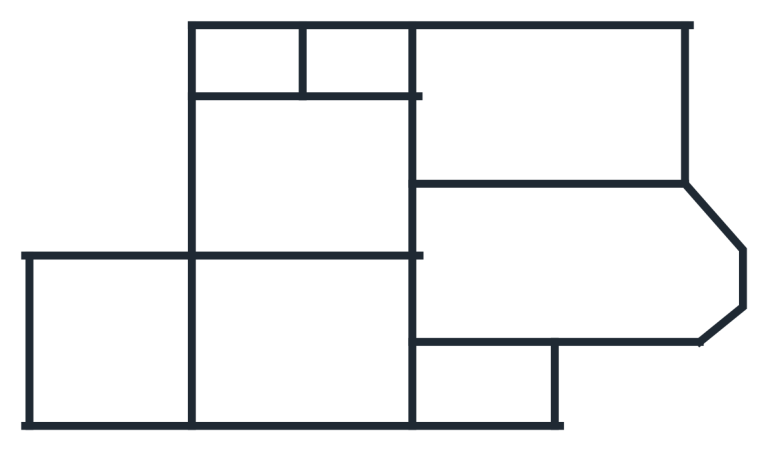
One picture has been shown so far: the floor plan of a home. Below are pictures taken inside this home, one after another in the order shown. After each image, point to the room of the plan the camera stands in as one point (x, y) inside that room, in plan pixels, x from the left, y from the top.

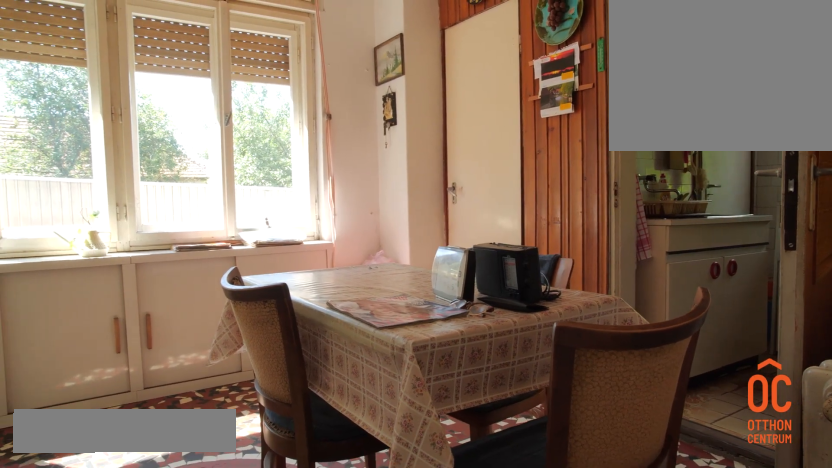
(304, 353)
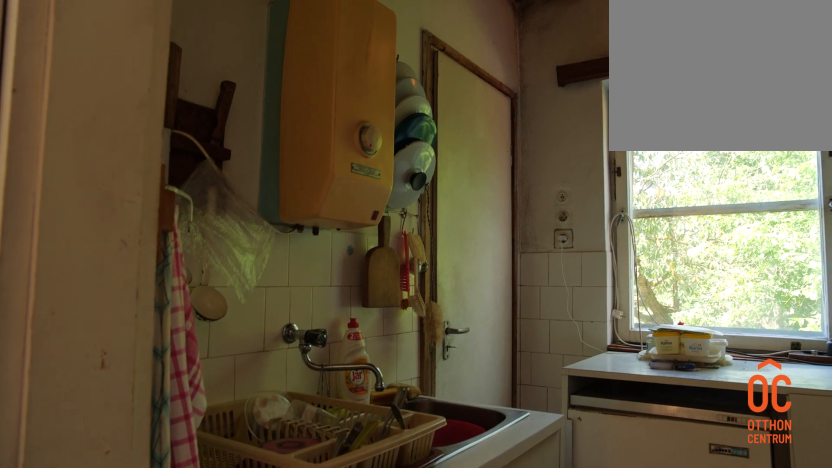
(111, 303)
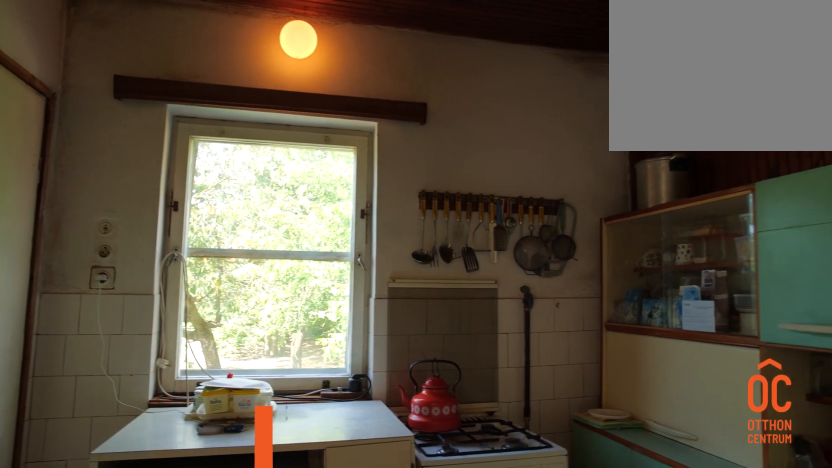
(111, 303)
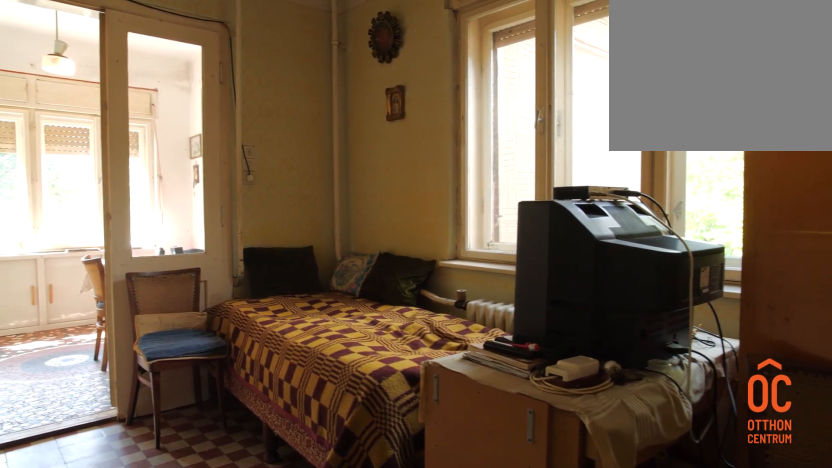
(294, 174)
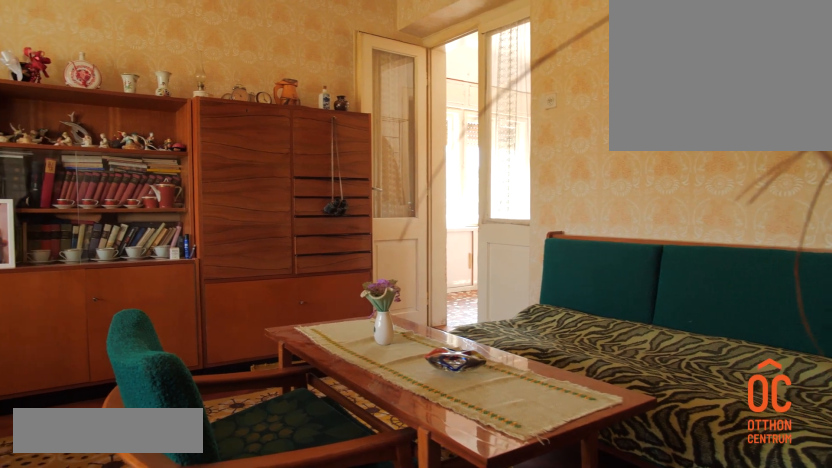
(553, 260)
